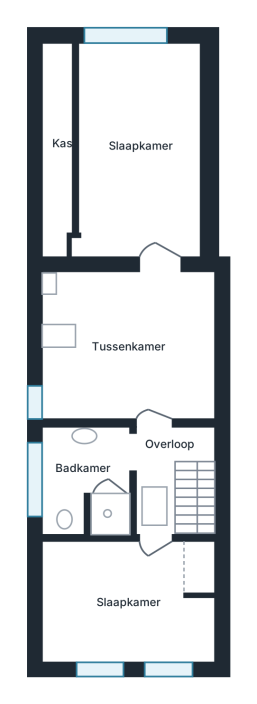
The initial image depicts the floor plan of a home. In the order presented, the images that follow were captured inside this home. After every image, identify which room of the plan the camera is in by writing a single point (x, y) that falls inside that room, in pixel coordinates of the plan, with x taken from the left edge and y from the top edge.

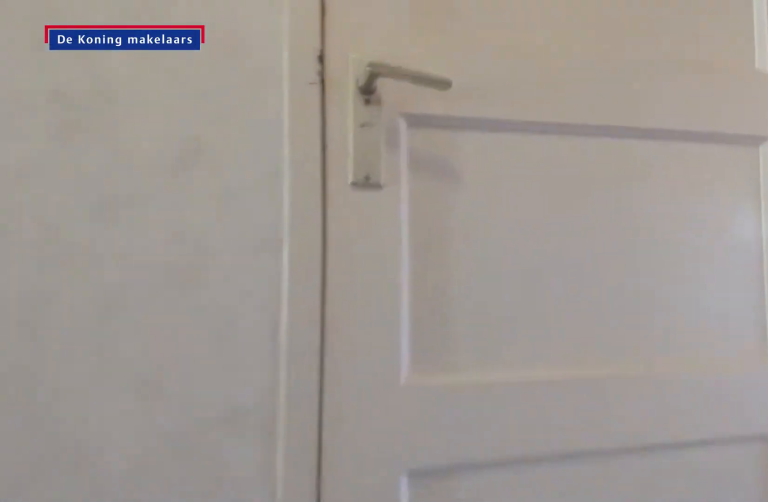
(161, 469)
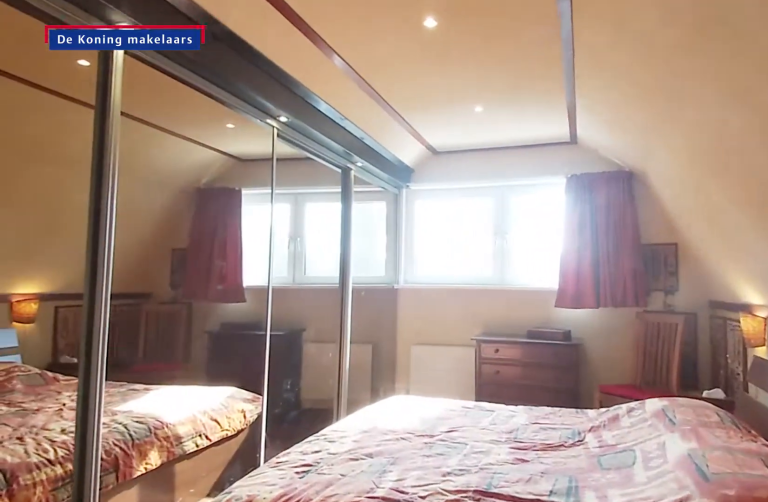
(134, 247)
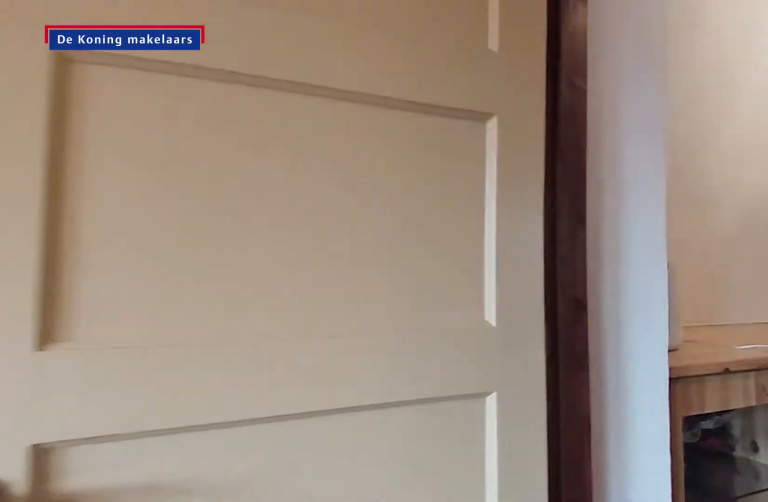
(134, 247)
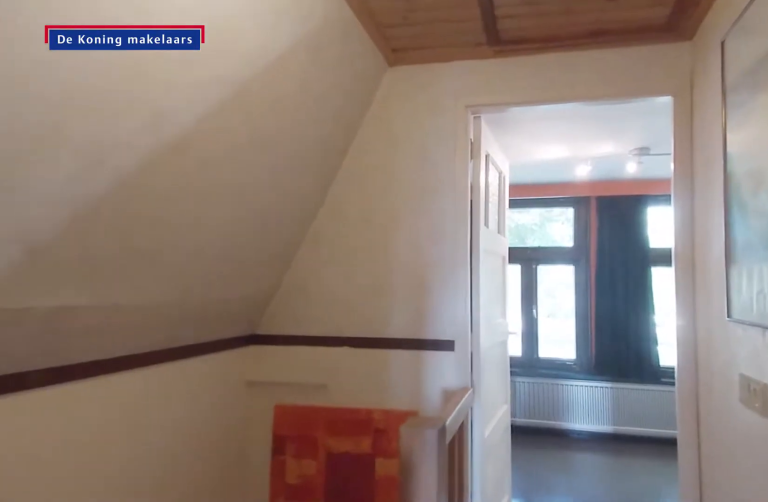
(162, 468)
